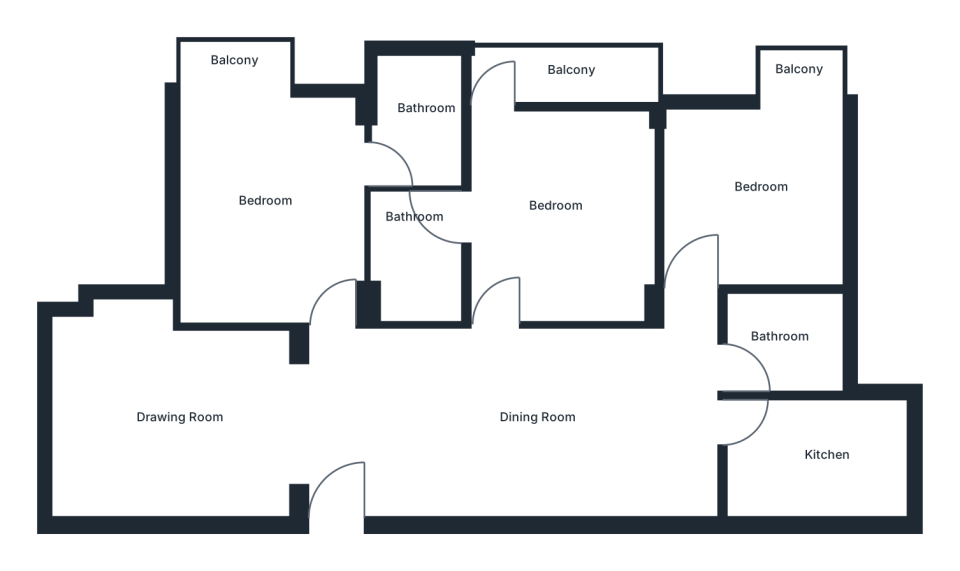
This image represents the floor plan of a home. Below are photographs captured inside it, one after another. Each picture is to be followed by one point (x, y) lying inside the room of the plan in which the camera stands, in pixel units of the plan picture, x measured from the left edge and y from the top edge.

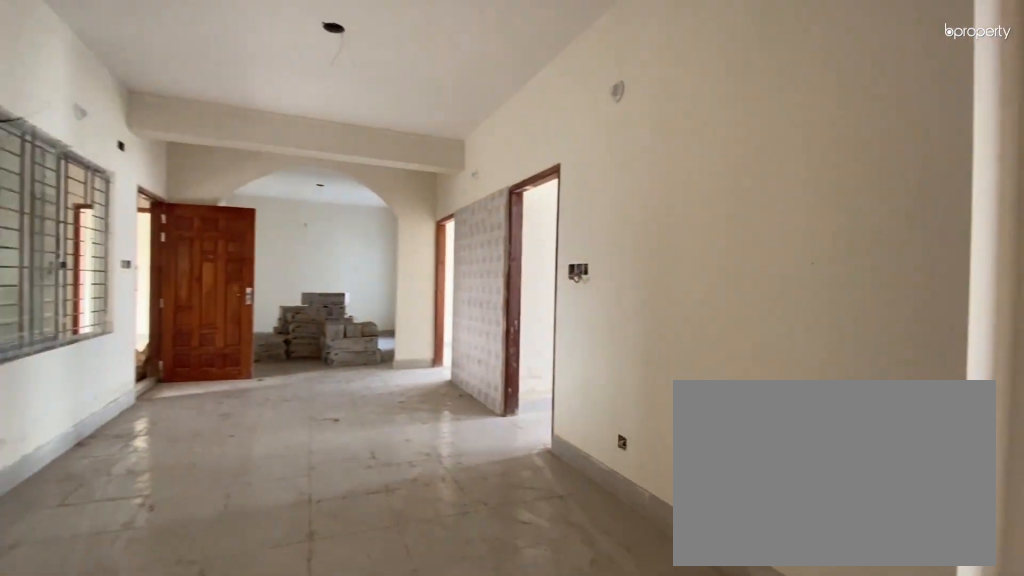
(567, 433)
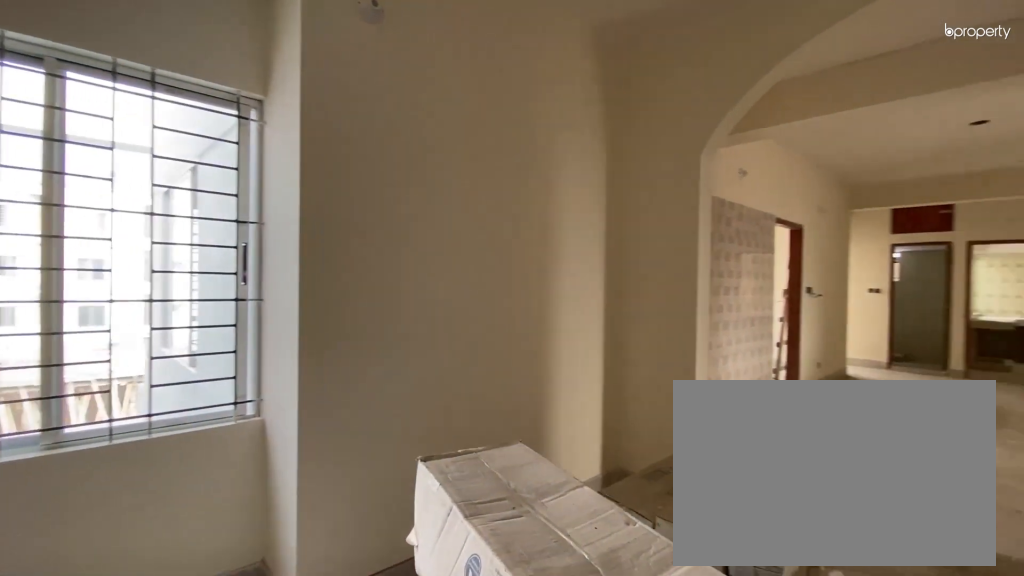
(178, 426)
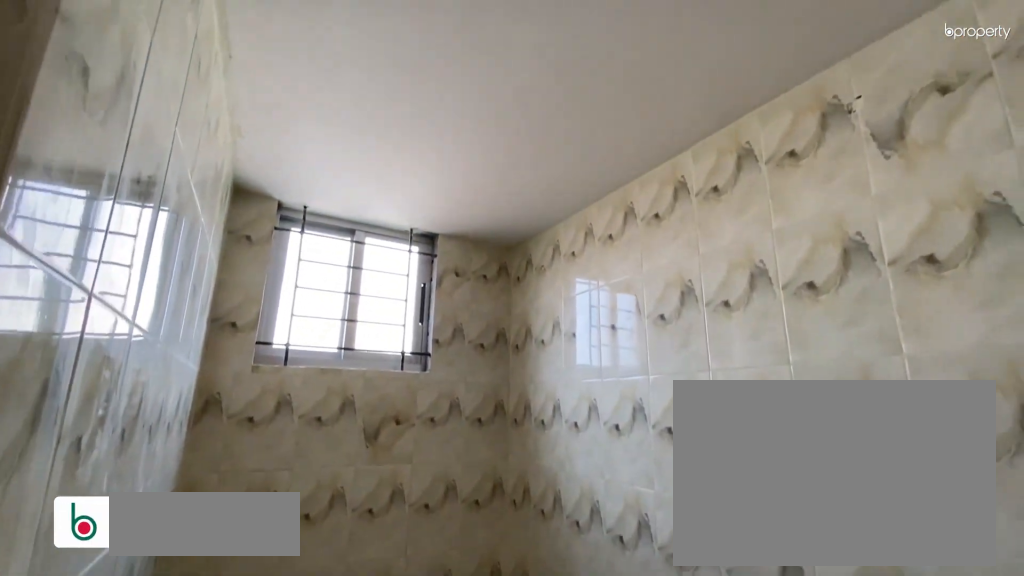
(417, 125)
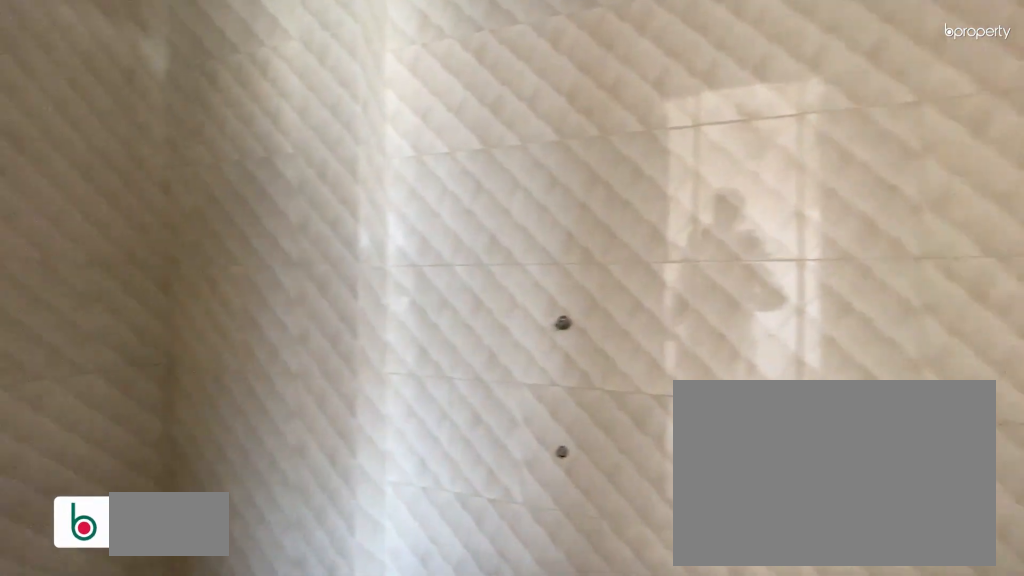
(416, 256)
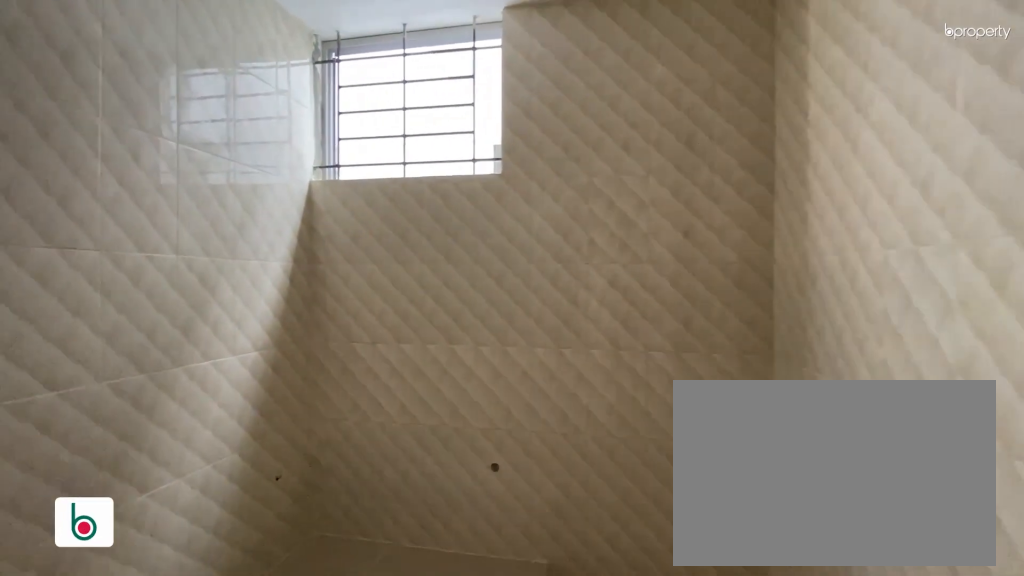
(777, 346)
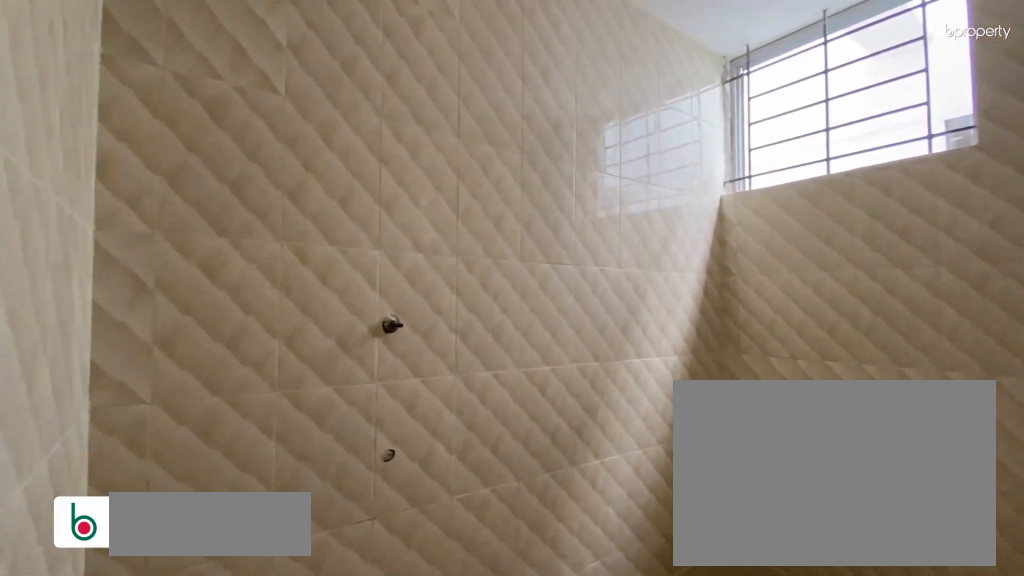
(777, 346)
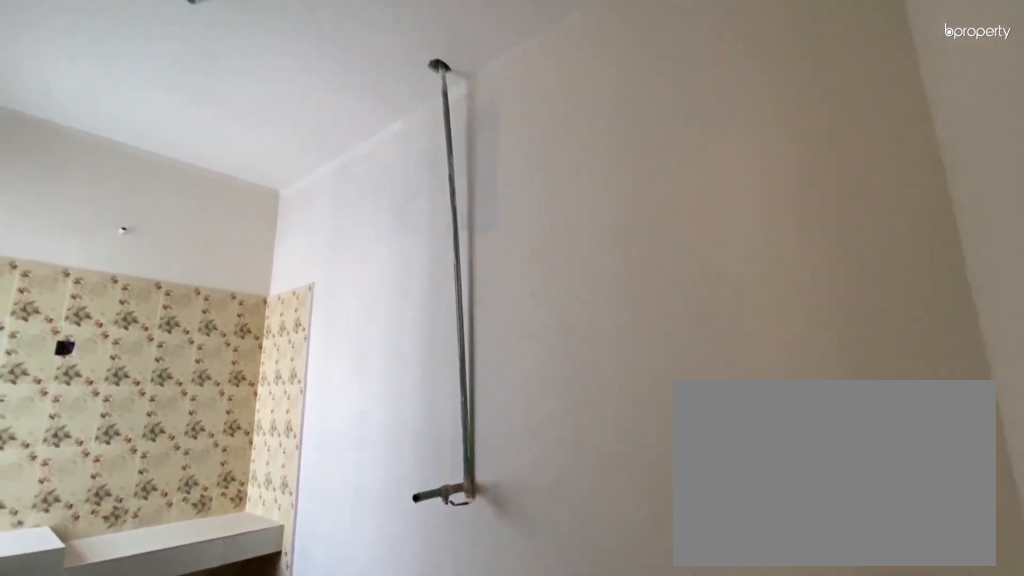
(806, 456)
